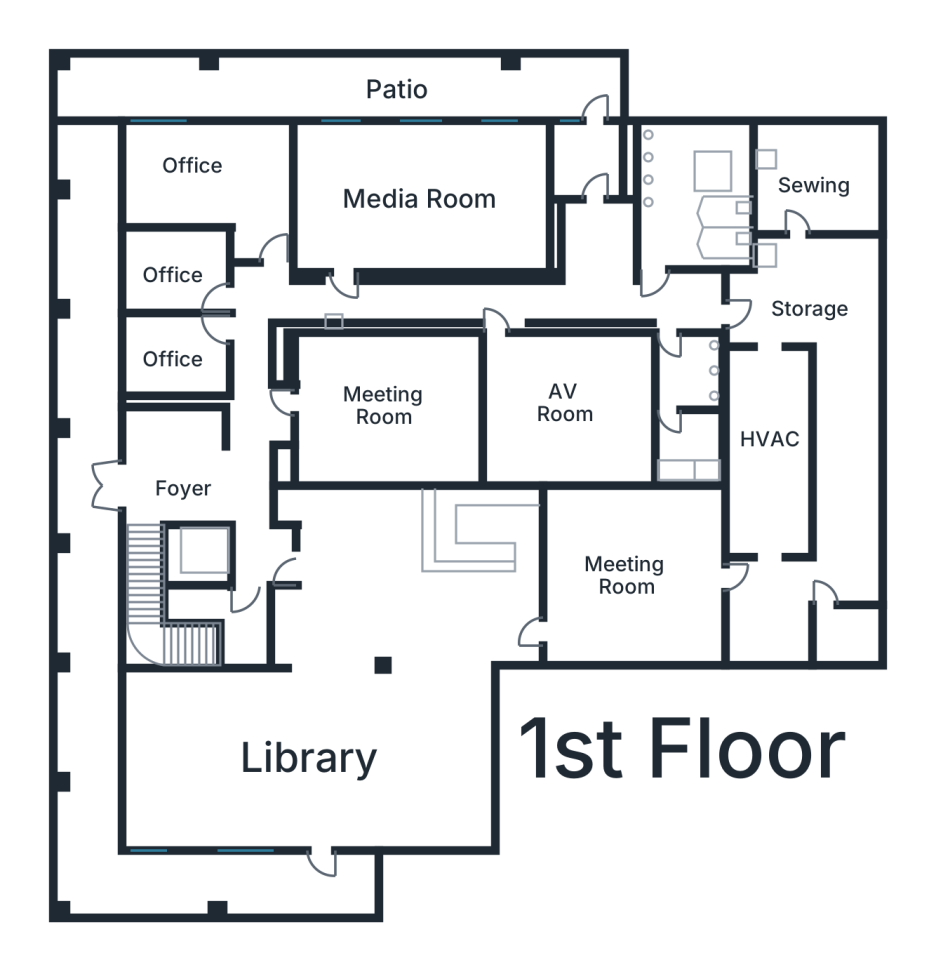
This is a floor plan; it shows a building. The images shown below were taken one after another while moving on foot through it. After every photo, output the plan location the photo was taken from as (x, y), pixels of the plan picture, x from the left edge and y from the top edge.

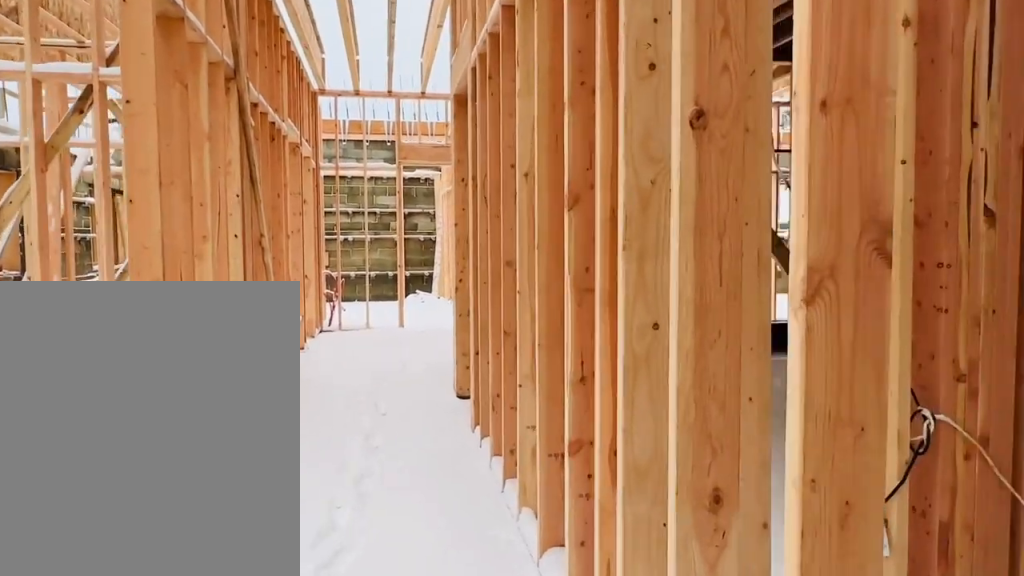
(251, 549)
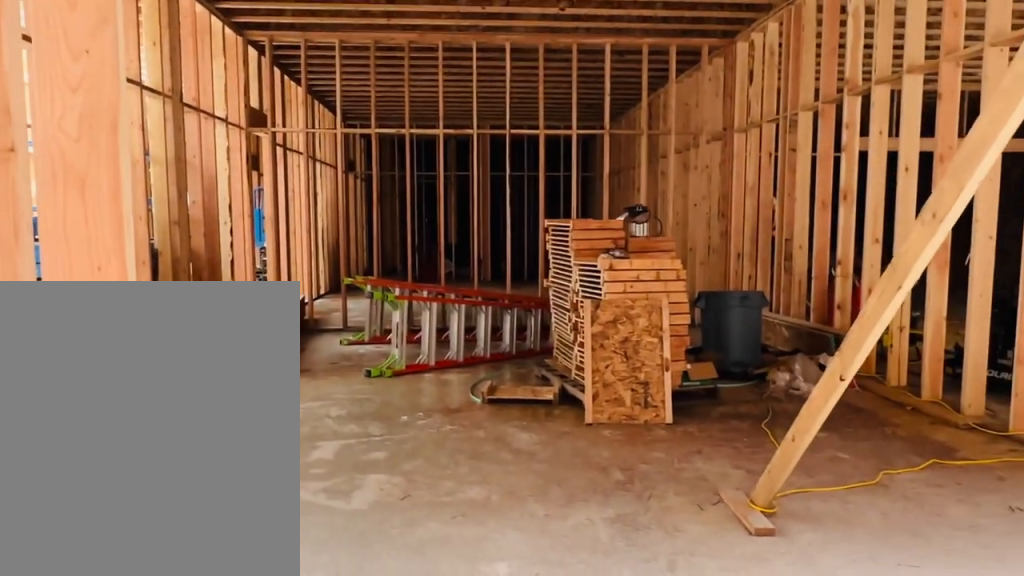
(281, 389)
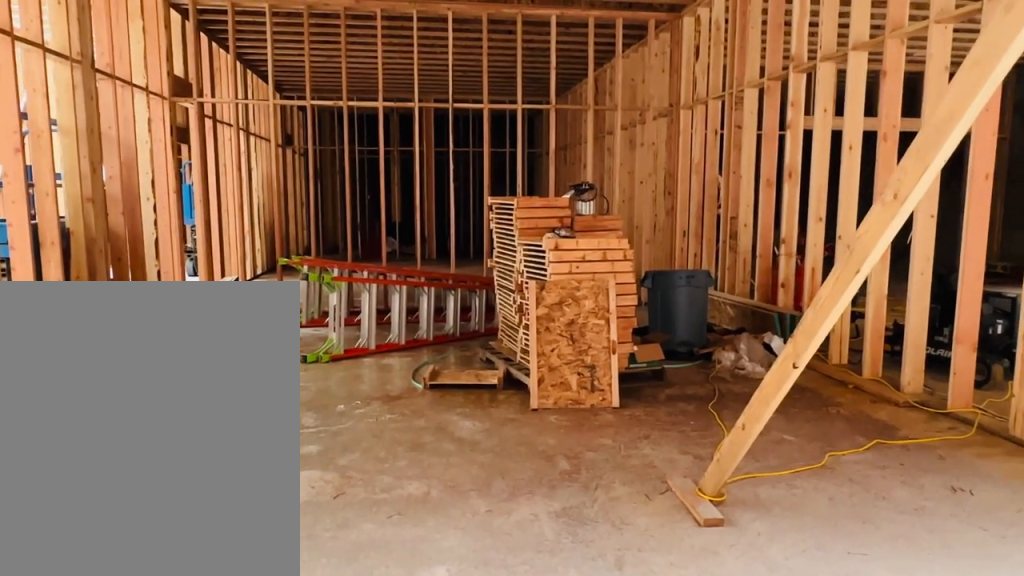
(284, 388)
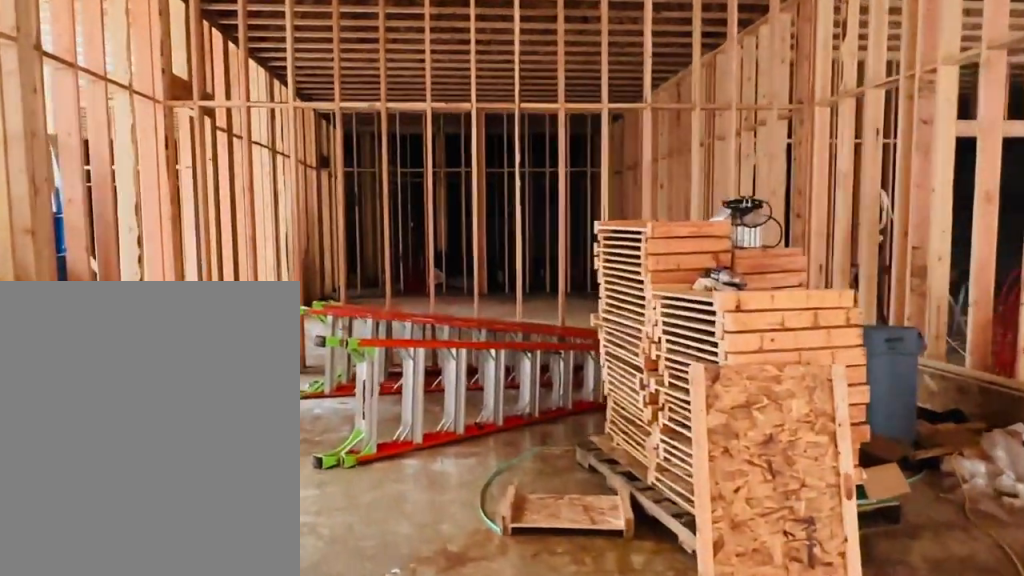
(303, 388)
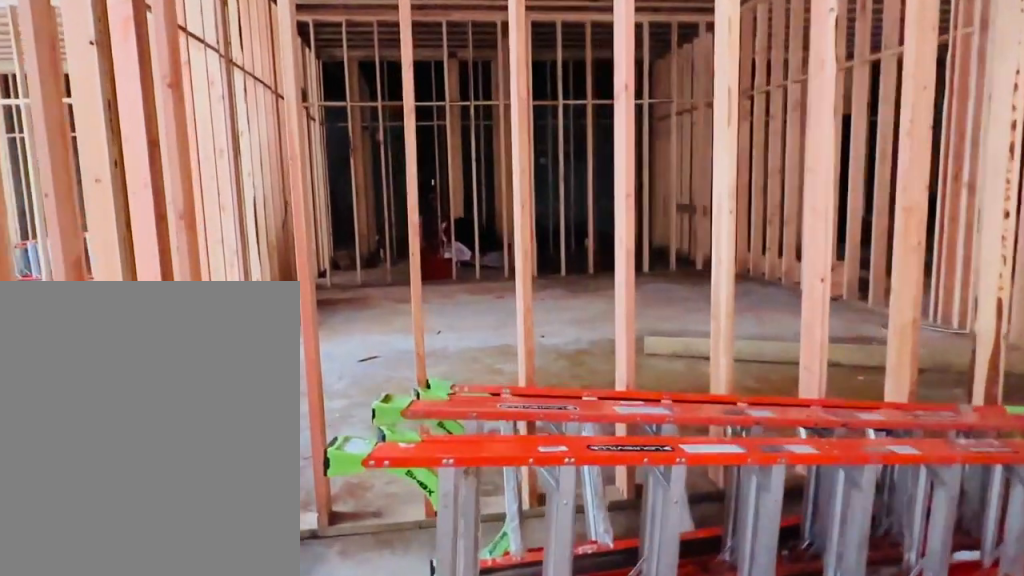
(404, 392)
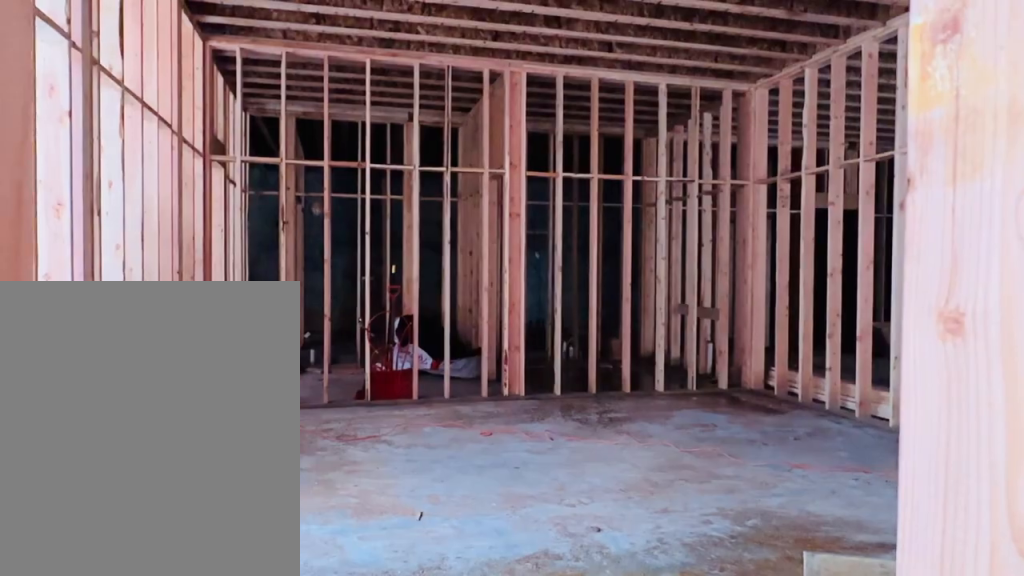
(458, 388)
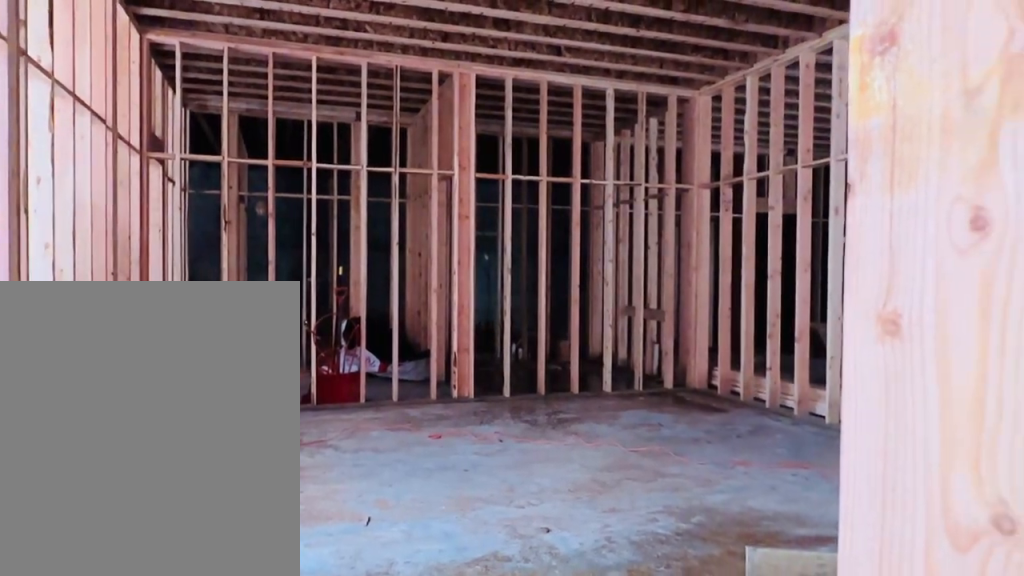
(458, 388)
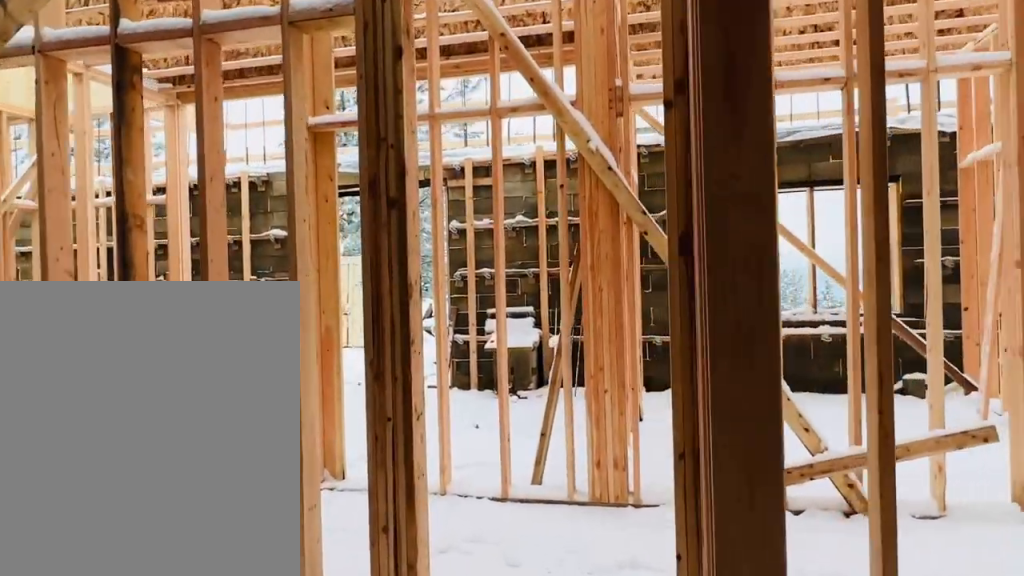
(317, 391)
